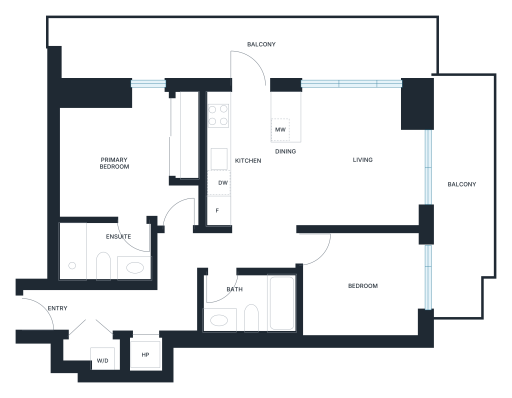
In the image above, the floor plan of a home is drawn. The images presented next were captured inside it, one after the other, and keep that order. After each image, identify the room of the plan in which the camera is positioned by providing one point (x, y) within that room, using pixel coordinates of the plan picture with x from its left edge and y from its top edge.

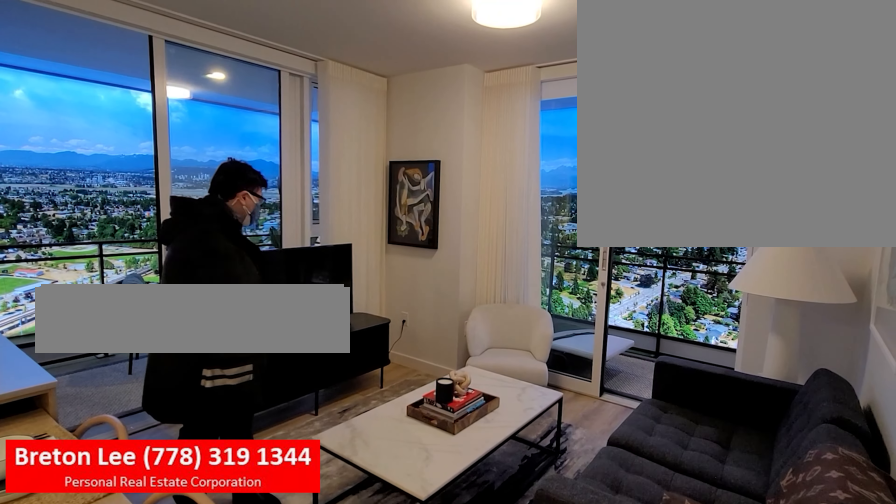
(367, 135)
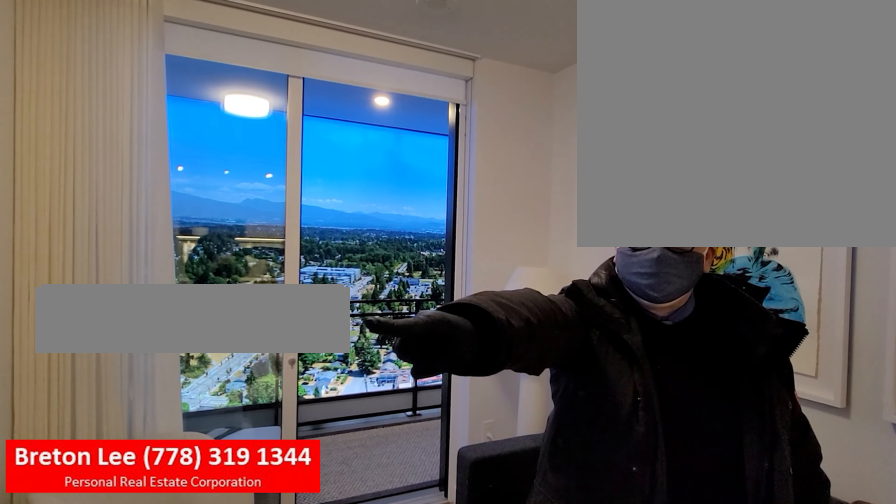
(367, 135)
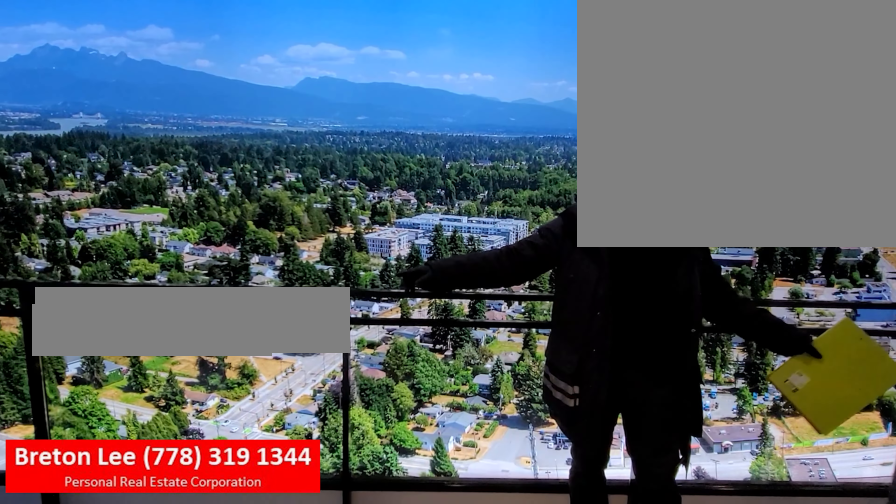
(464, 215)
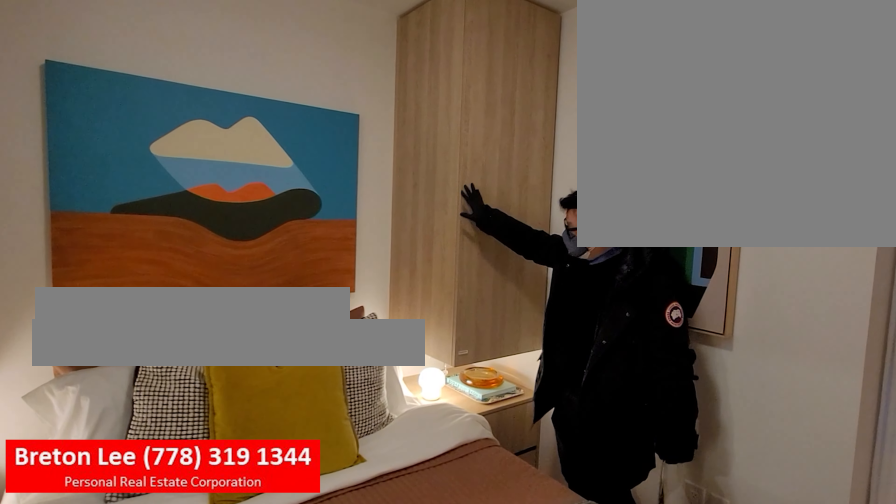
(110, 134)
